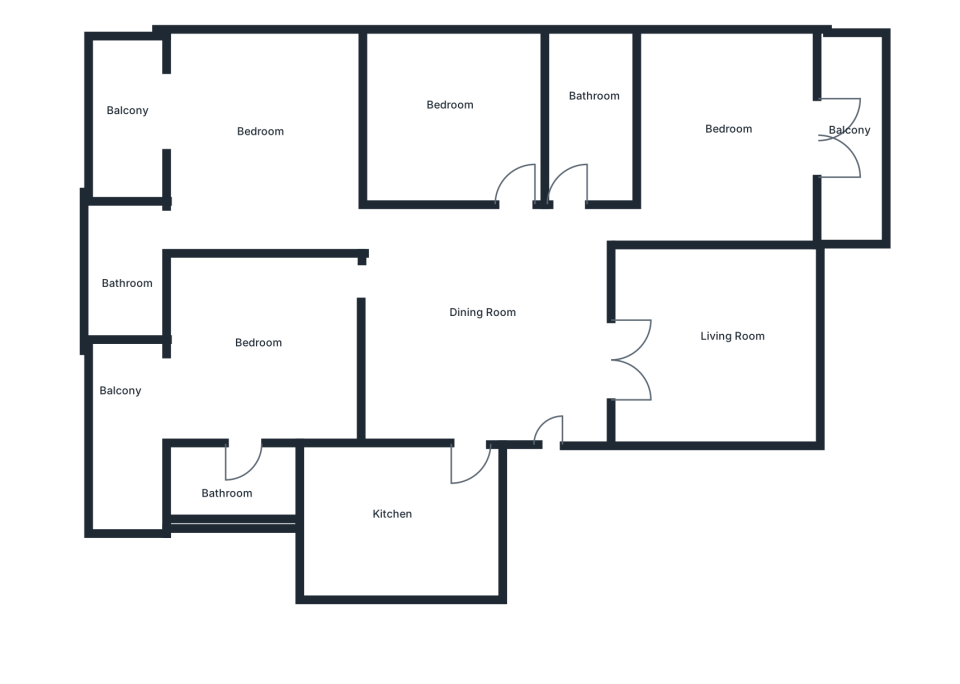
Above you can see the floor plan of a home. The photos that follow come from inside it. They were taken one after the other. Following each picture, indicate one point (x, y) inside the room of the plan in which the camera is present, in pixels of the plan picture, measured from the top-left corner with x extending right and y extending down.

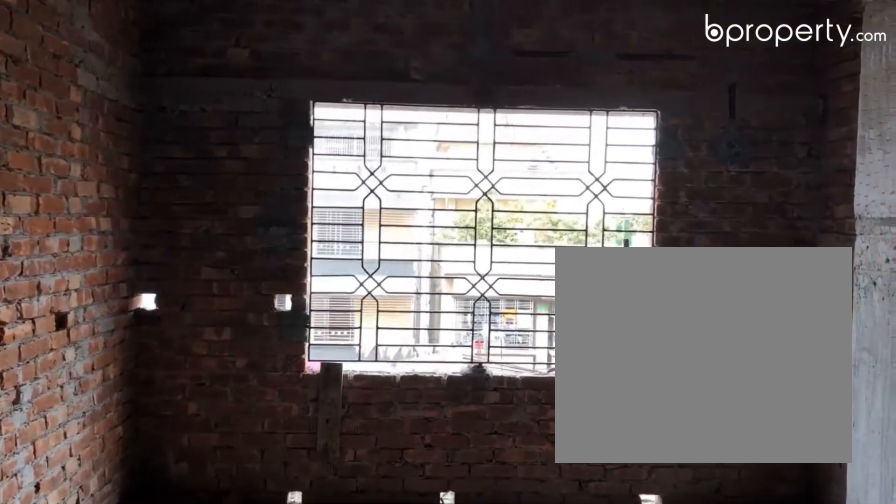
(739, 360)
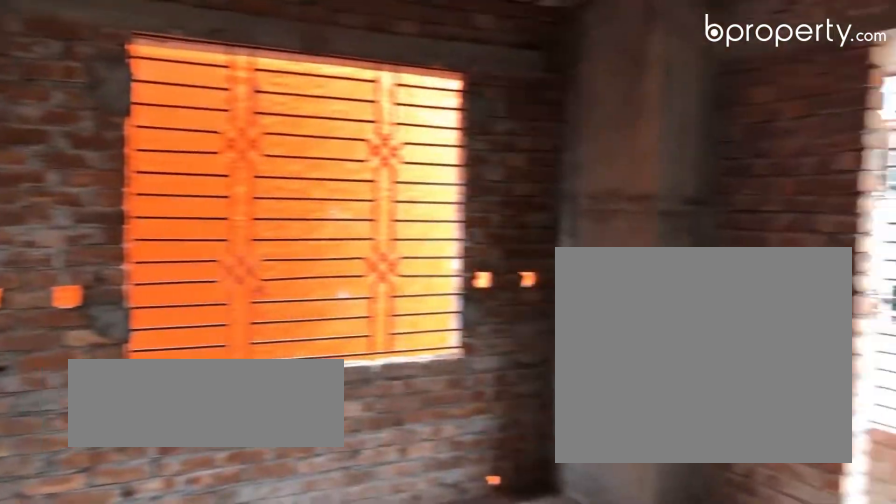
(731, 154)
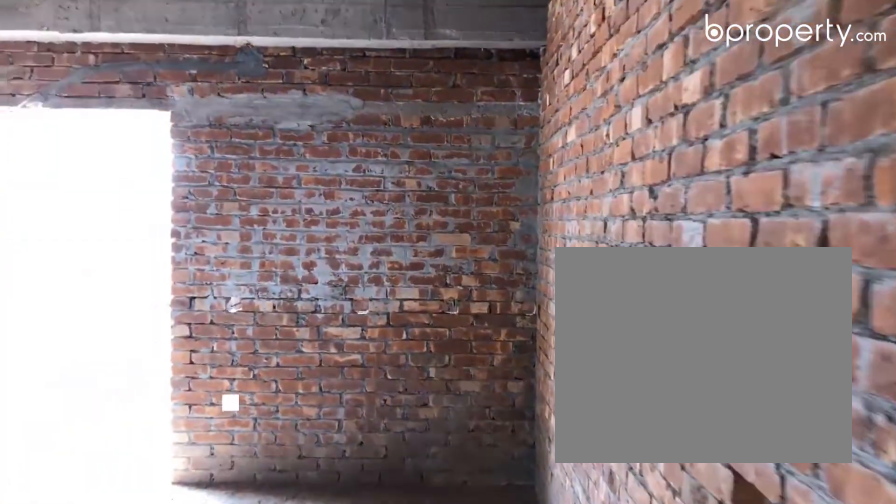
(255, 329)
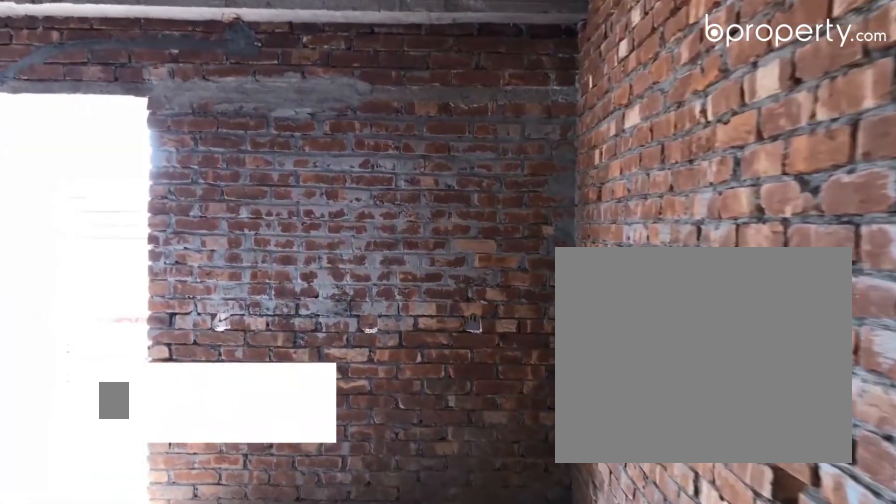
(255, 329)
